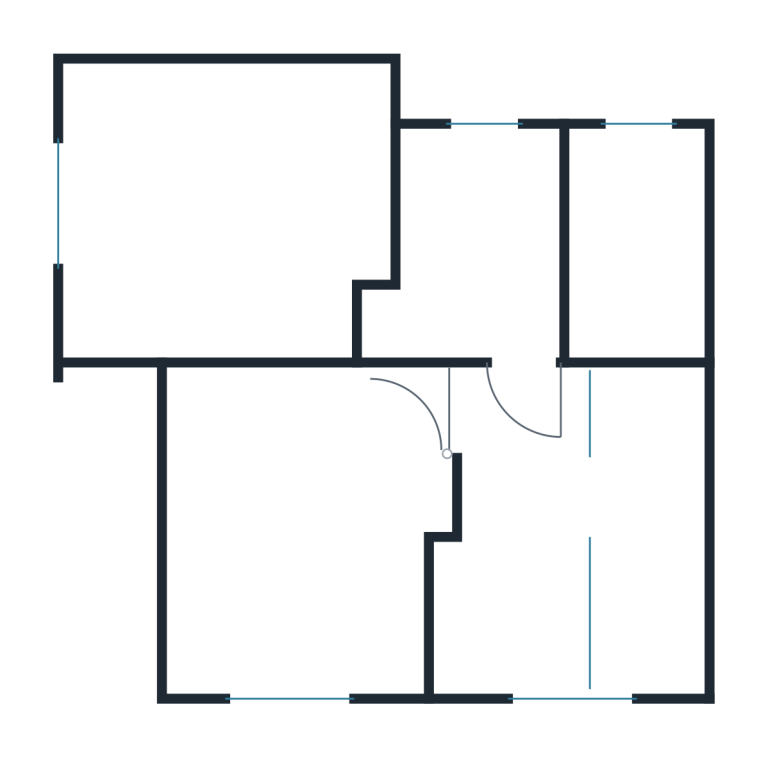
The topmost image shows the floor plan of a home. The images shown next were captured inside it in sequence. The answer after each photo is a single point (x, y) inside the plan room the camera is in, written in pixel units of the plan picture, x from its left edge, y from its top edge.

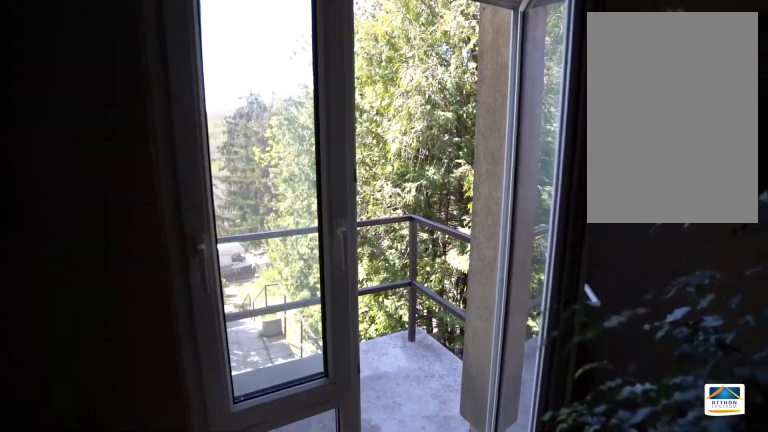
(239, 220)
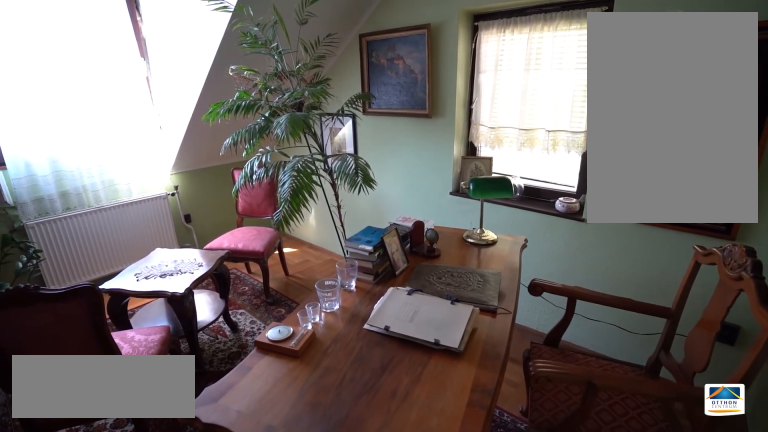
(294, 530)
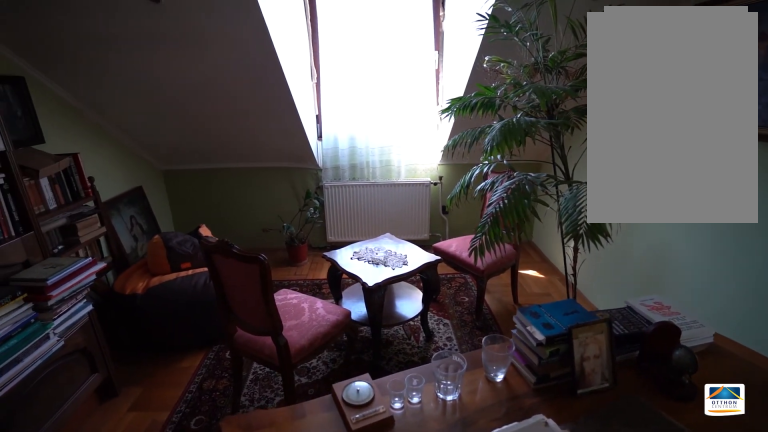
(294, 530)
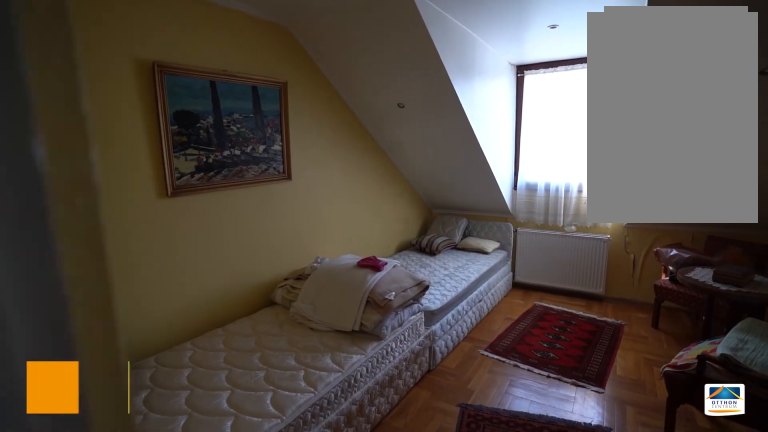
(526, 517)
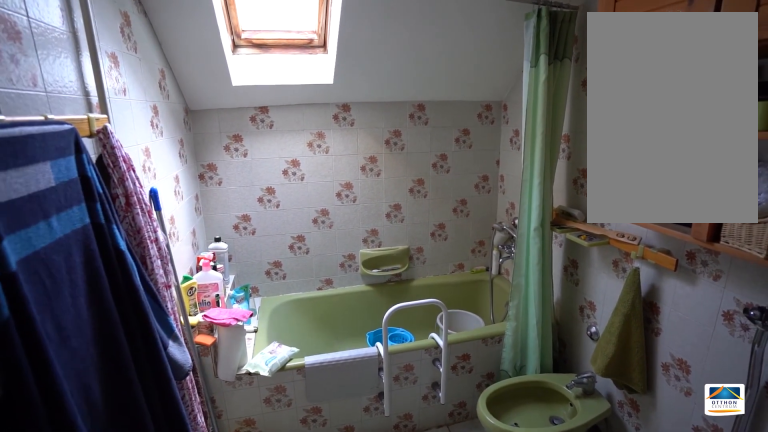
(646, 233)
